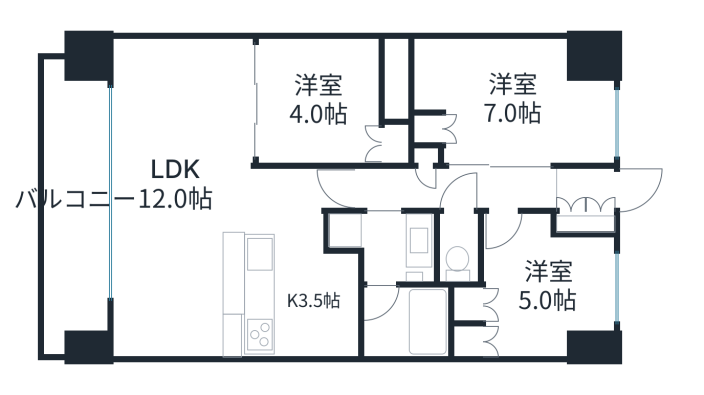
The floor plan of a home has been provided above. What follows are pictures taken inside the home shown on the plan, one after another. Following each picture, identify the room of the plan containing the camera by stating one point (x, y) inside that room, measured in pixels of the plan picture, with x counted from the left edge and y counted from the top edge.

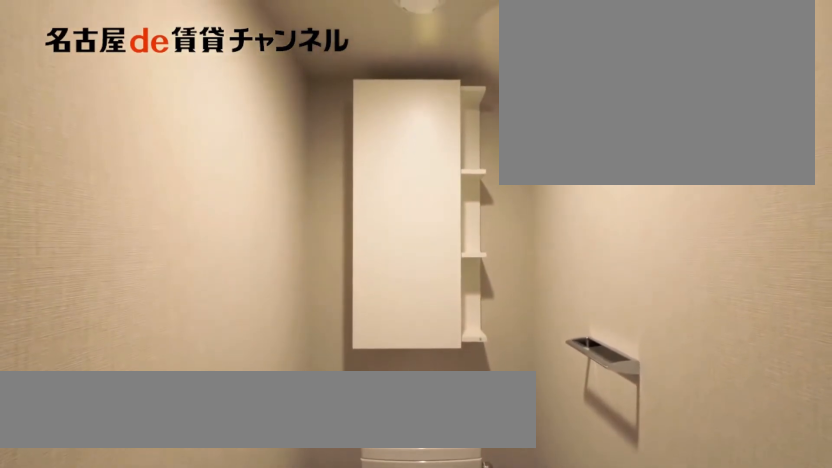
(460, 250)
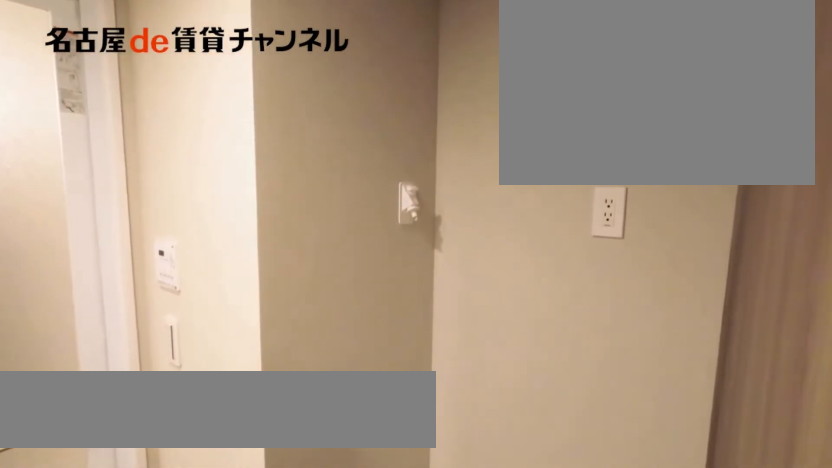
(387, 244)
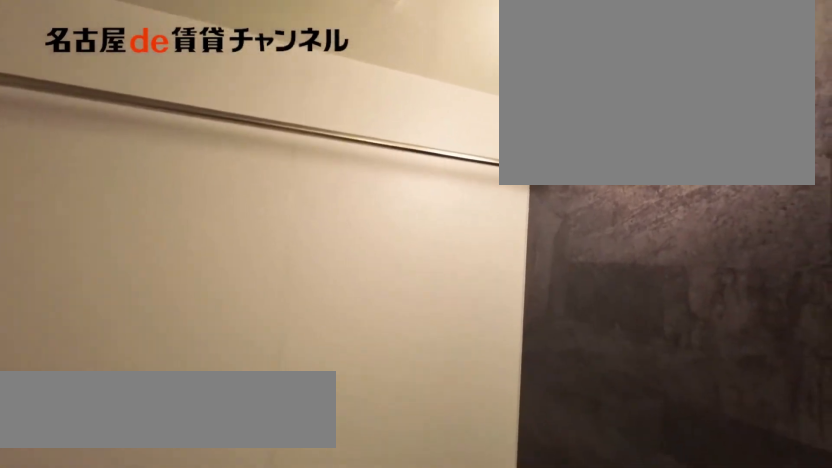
(402, 321)
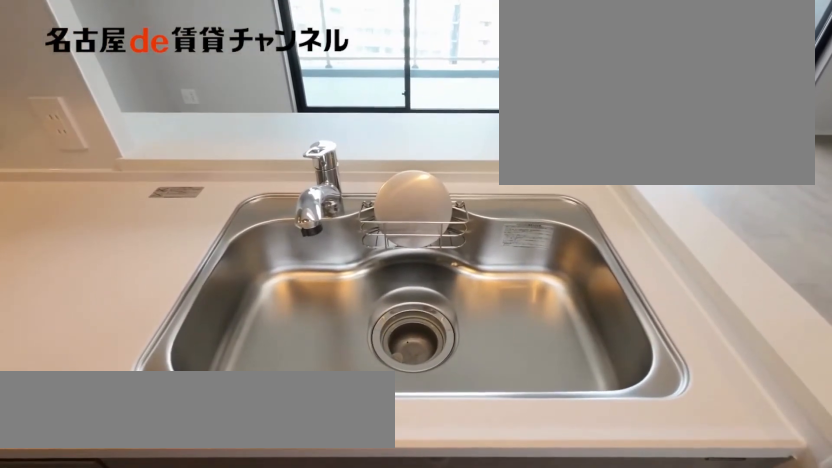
(269, 294)
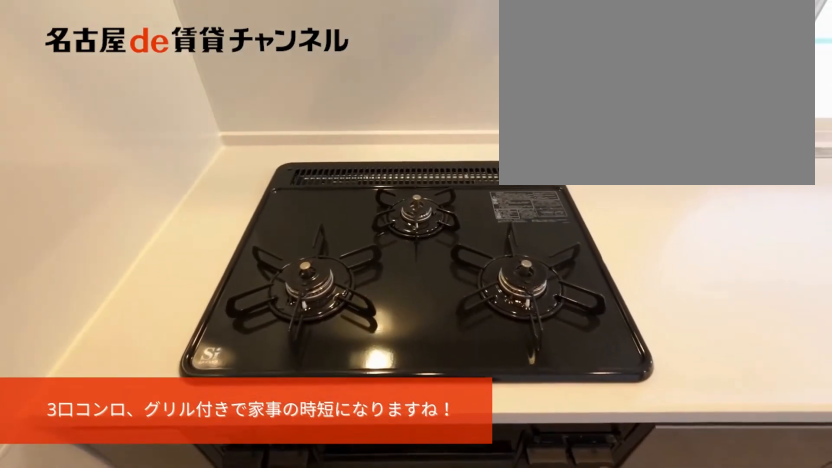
(269, 294)
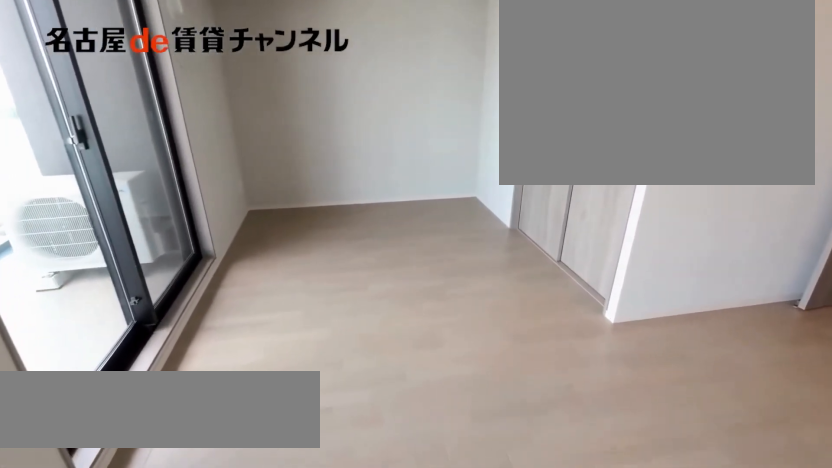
(176, 188)
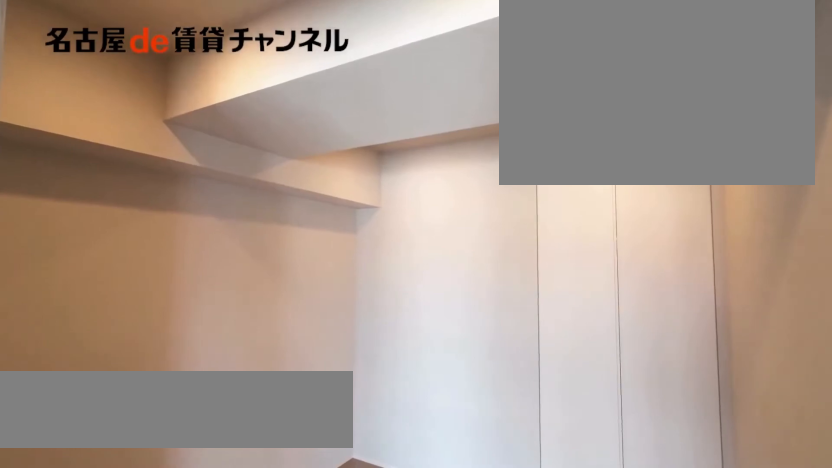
(318, 104)
